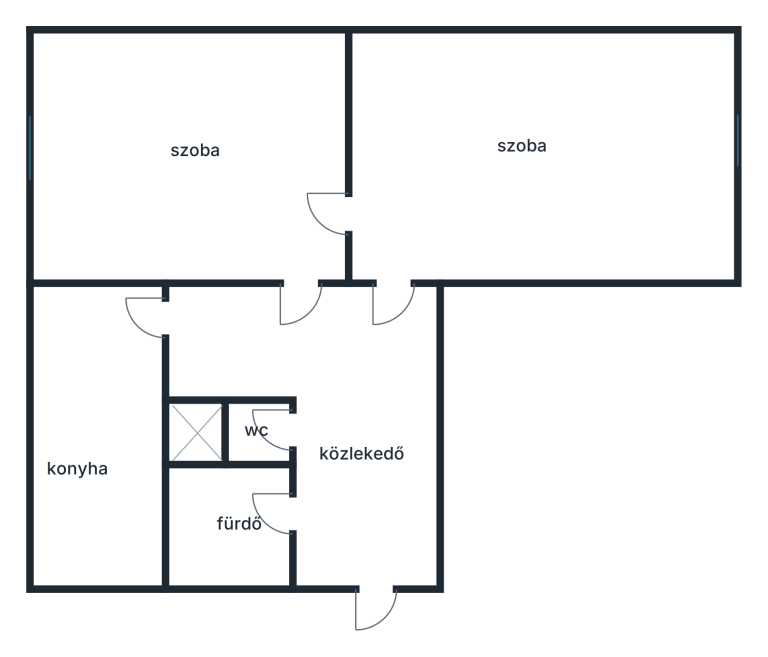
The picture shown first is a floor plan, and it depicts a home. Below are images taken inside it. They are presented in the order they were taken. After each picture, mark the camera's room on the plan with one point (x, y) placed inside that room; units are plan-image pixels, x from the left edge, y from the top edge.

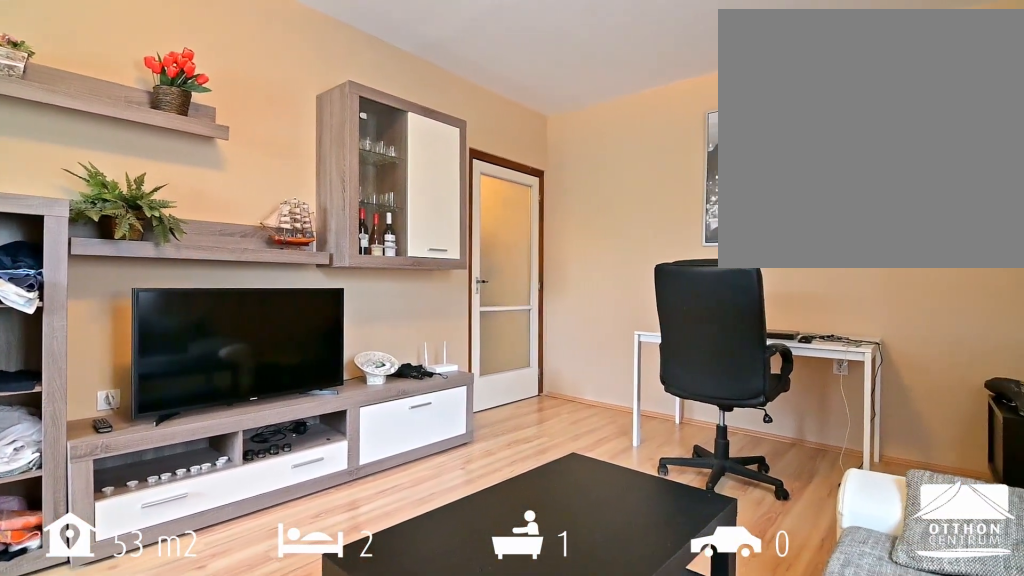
(539, 156)
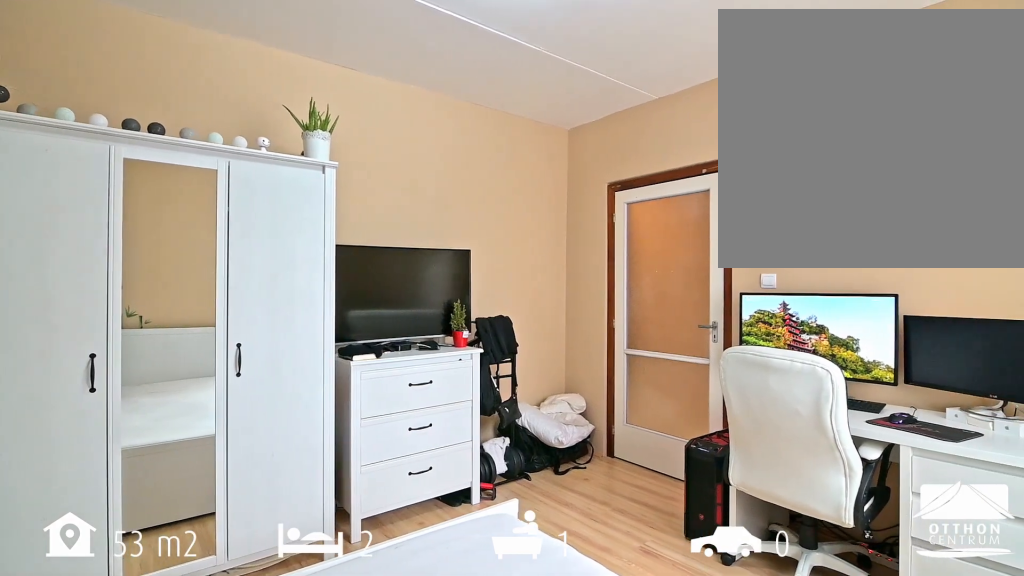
(186, 157)
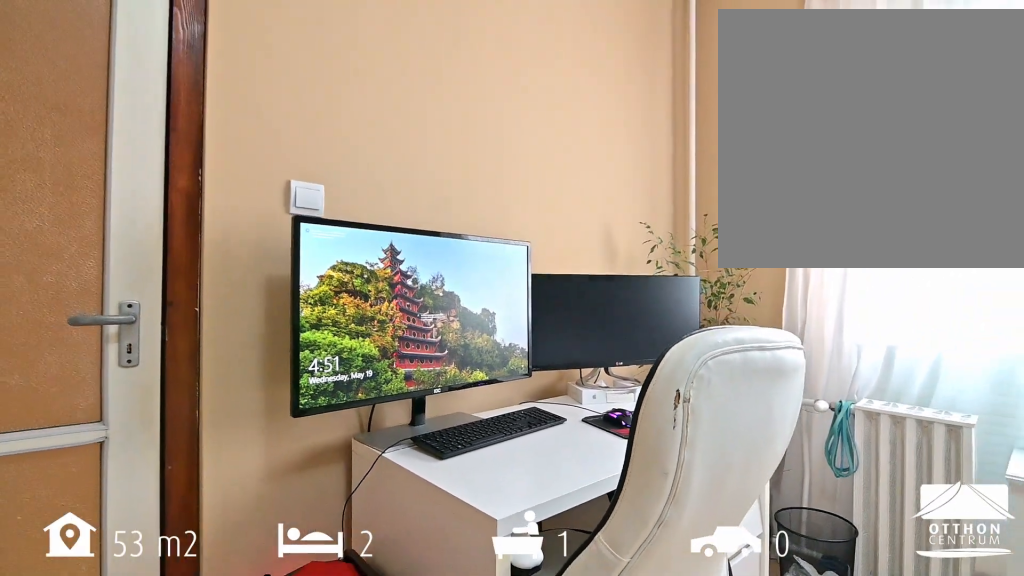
(186, 156)
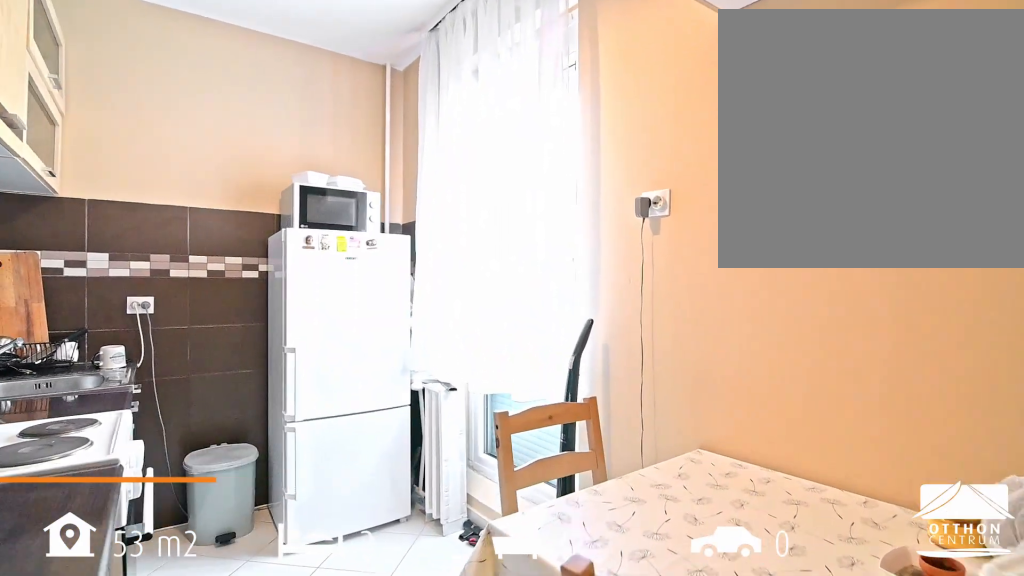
(97, 431)
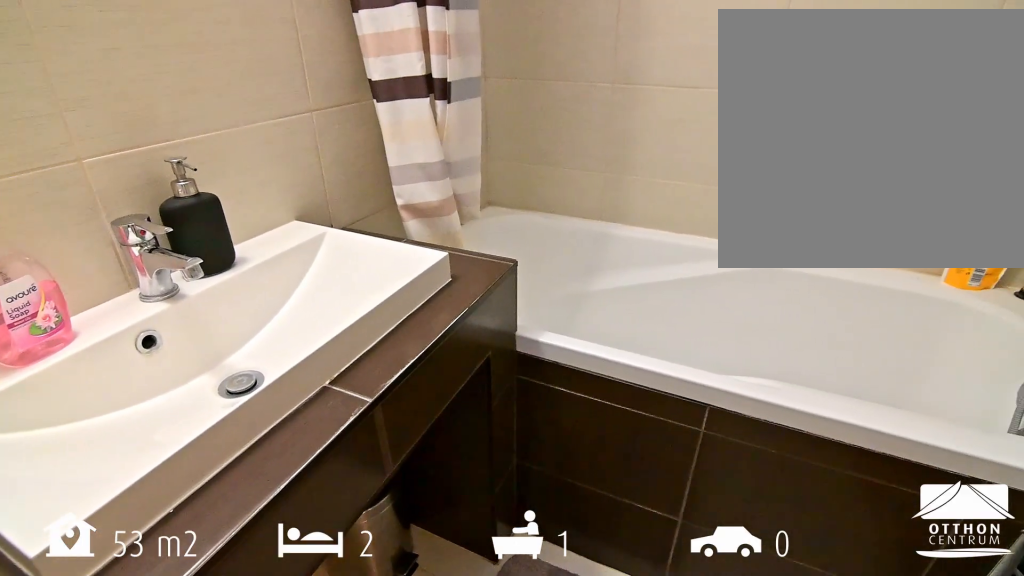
(230, 521)
